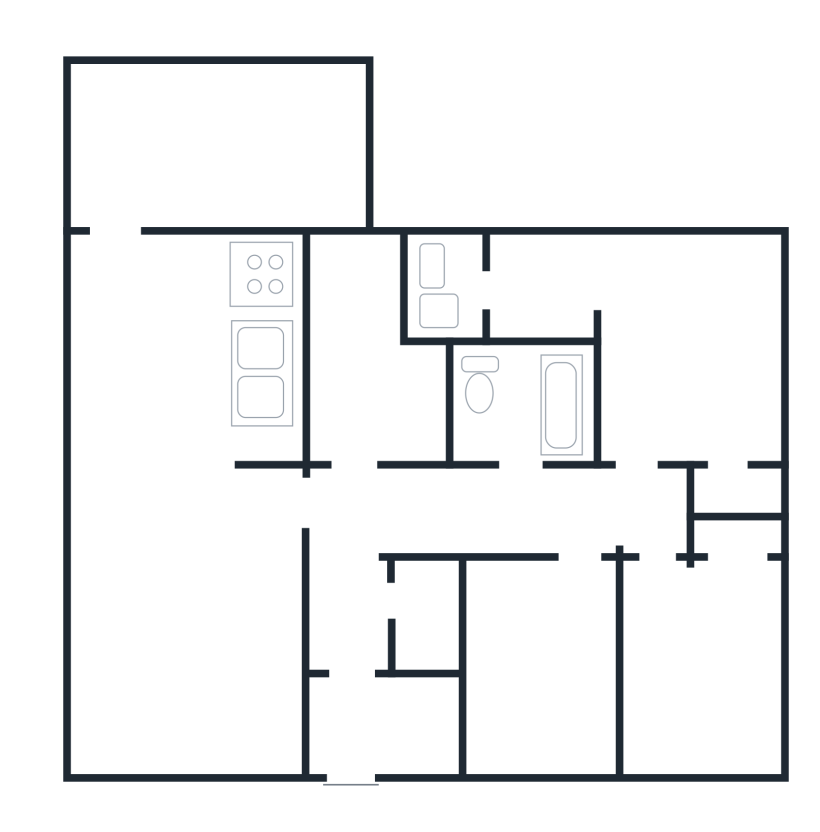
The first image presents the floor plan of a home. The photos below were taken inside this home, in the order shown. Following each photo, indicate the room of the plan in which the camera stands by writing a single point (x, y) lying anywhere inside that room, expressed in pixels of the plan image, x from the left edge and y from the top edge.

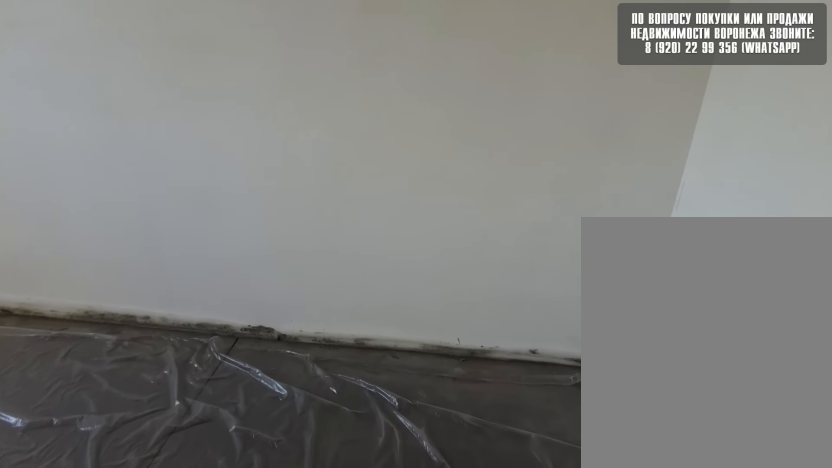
(565, 657)
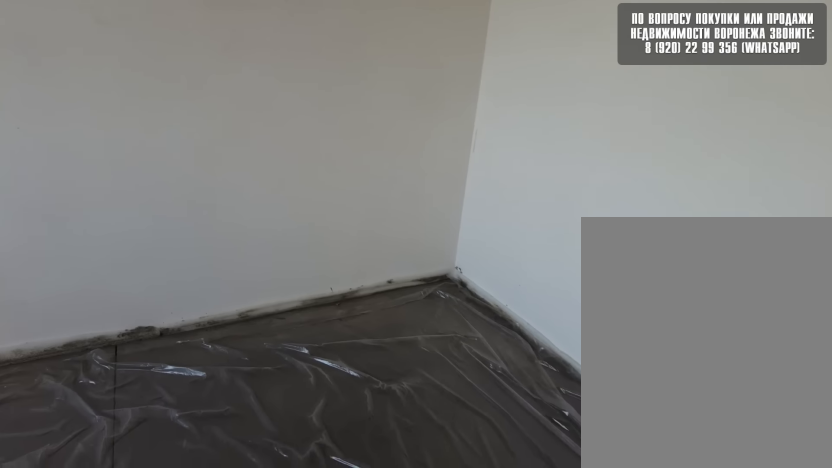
(565, 657)
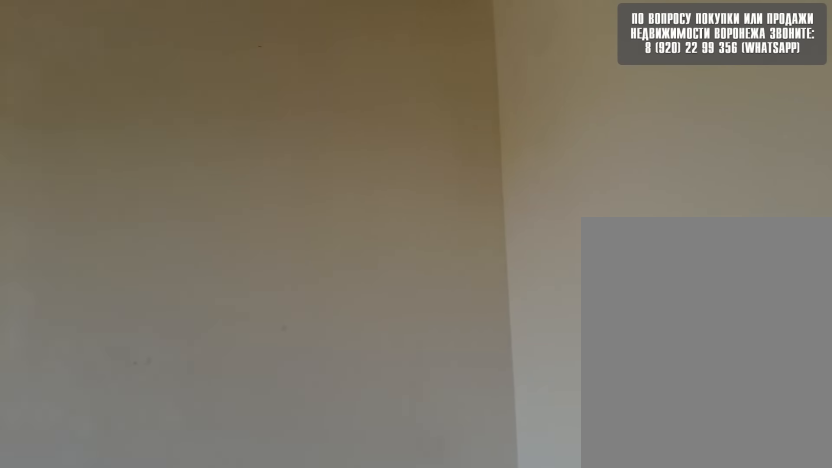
(566, 660)
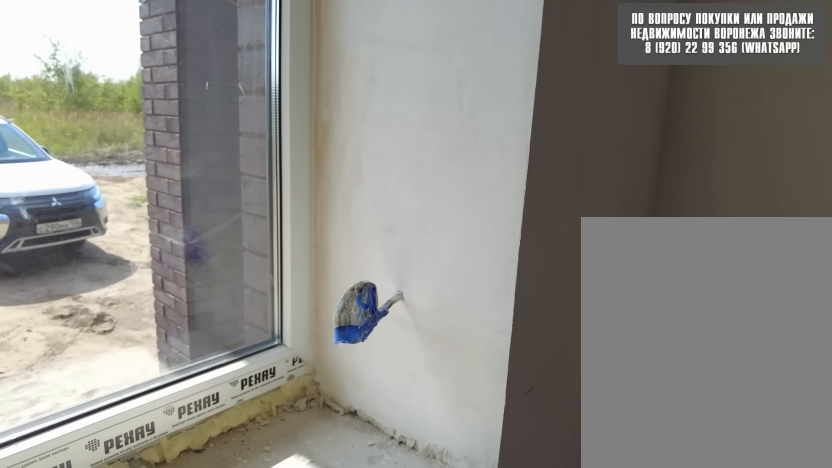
(566, 657)
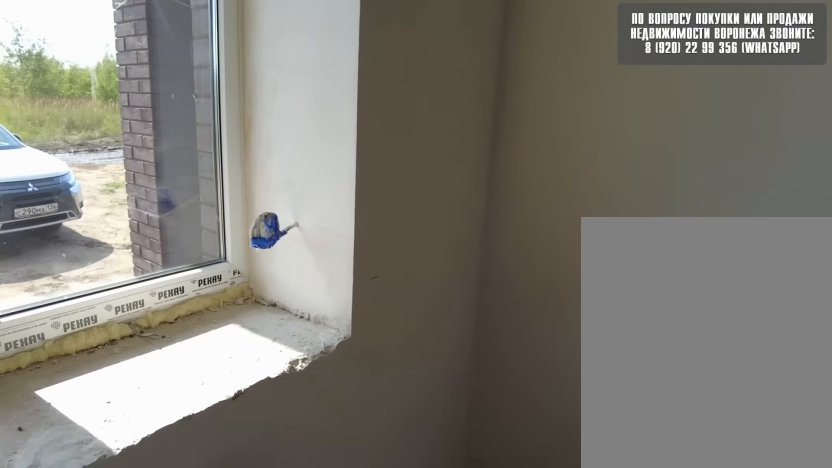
(566, 660)
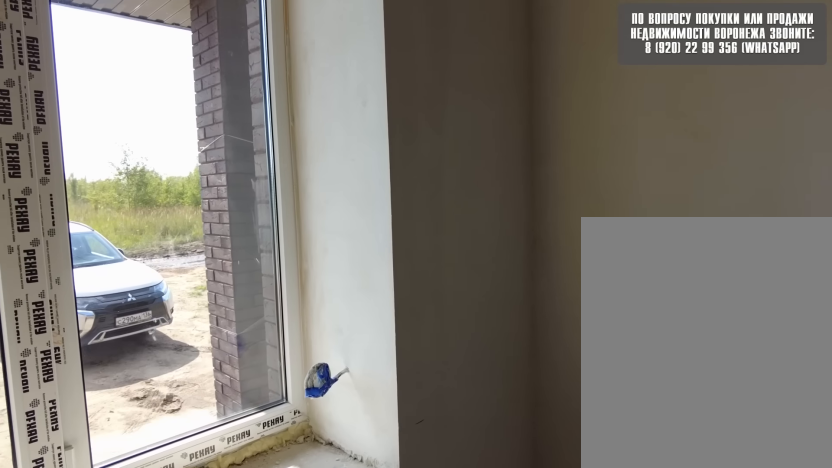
(566, 660)
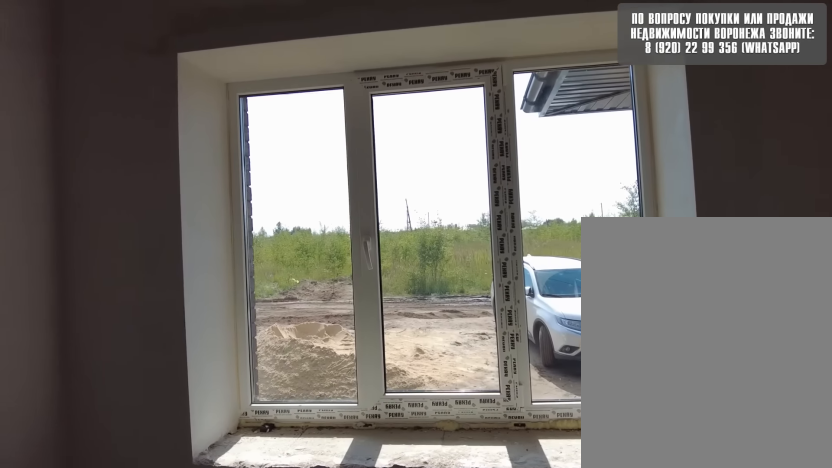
(567, 657)
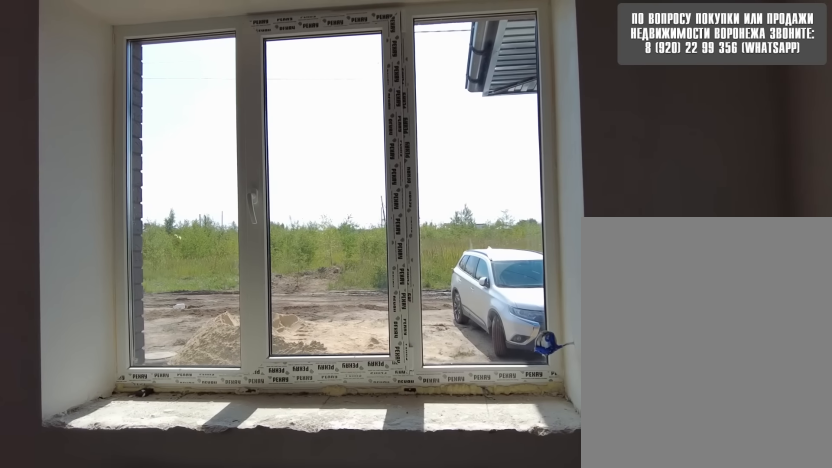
(571, 622)
